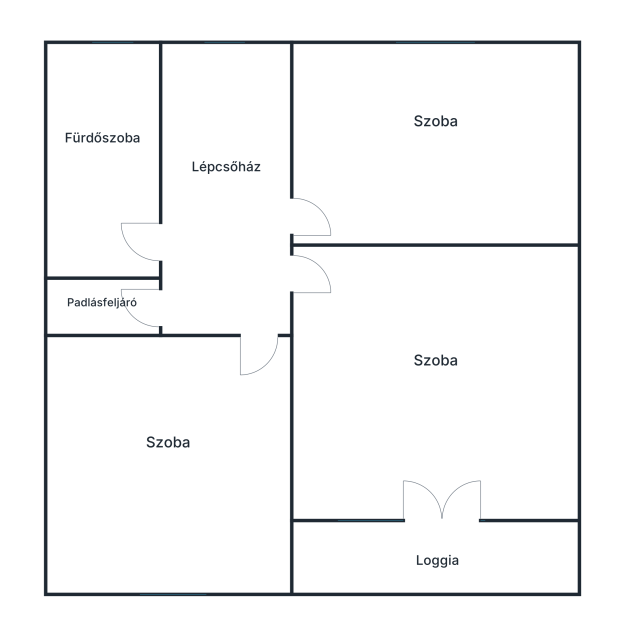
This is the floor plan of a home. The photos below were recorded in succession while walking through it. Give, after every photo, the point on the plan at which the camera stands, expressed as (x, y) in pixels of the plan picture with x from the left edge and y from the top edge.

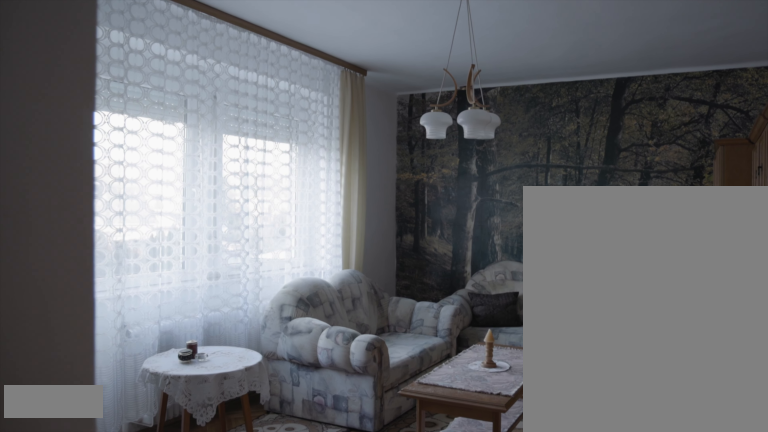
(299, 211)
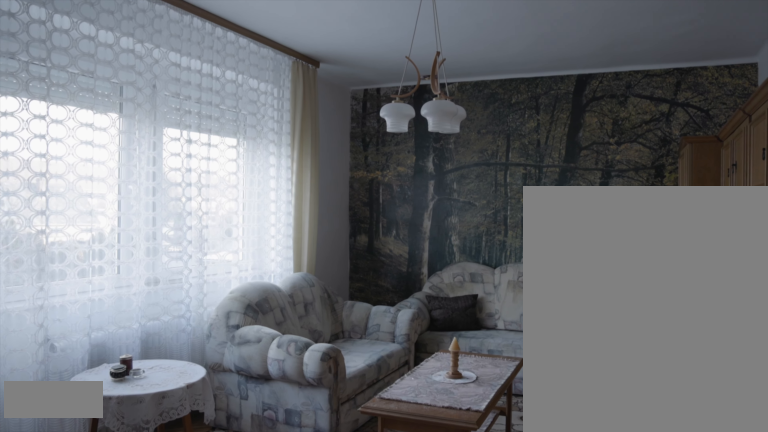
(340, 193)
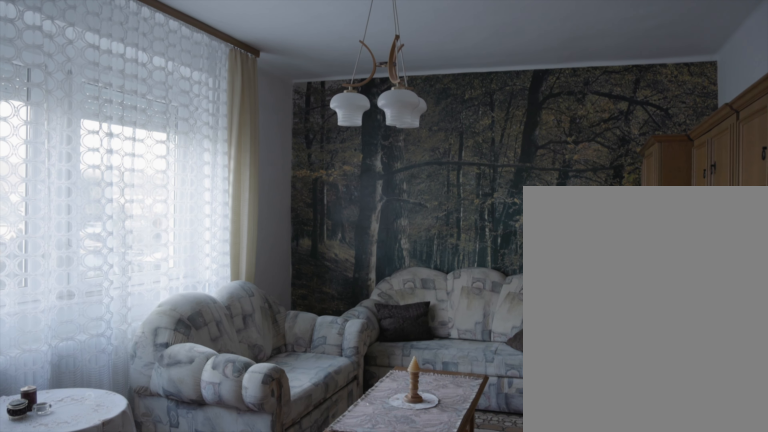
(388, 175)
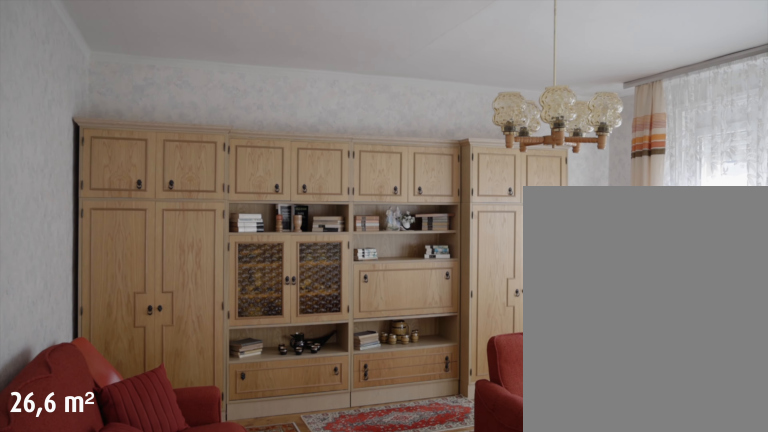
(330, 276)
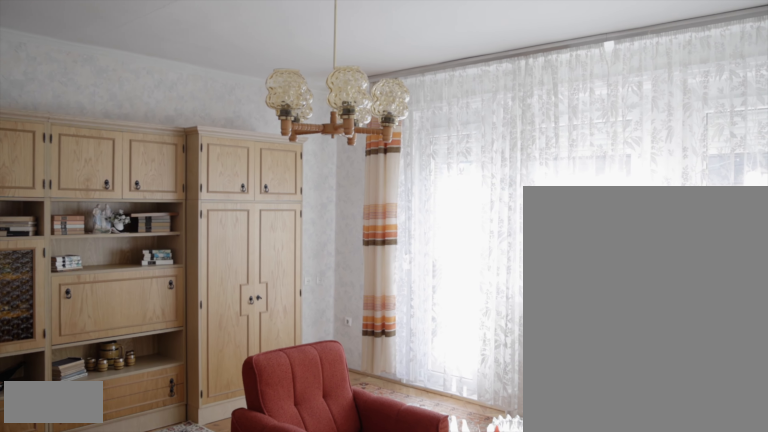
(385, 276)
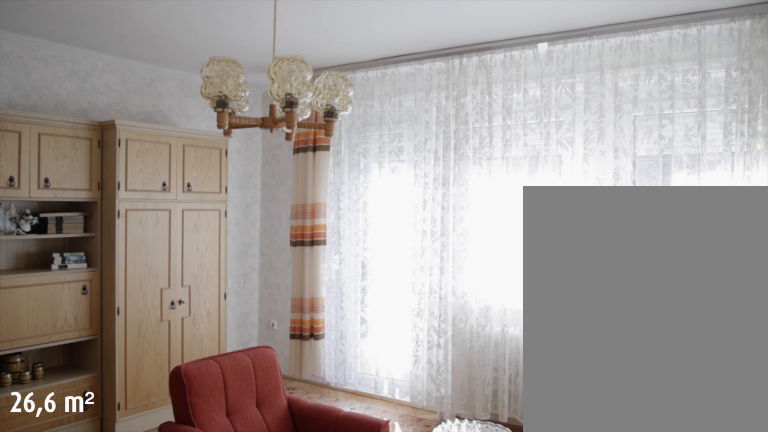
(402, 276)
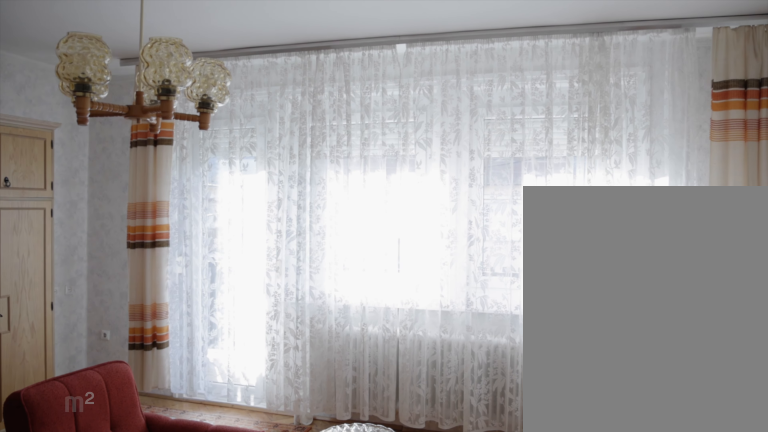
(425, 276)
